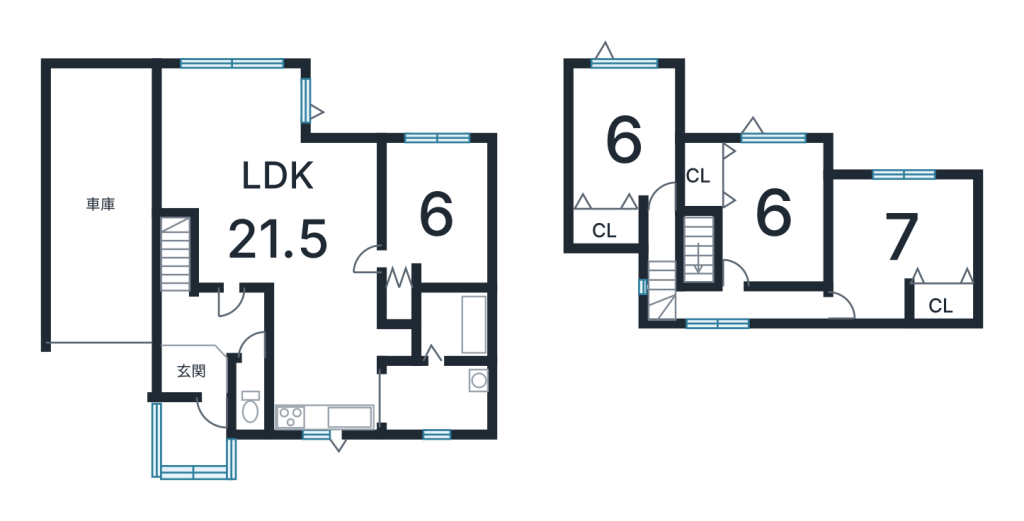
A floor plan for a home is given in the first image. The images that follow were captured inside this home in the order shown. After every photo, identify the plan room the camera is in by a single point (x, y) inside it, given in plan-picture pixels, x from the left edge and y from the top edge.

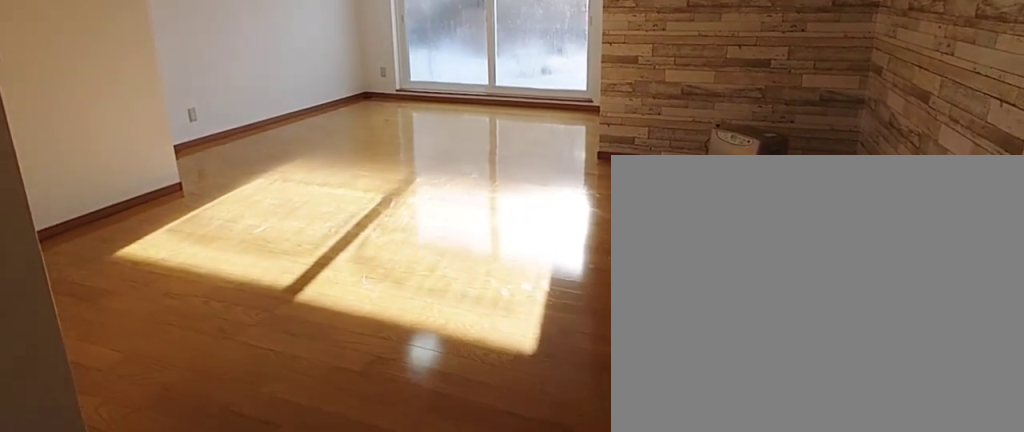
(289, 207)
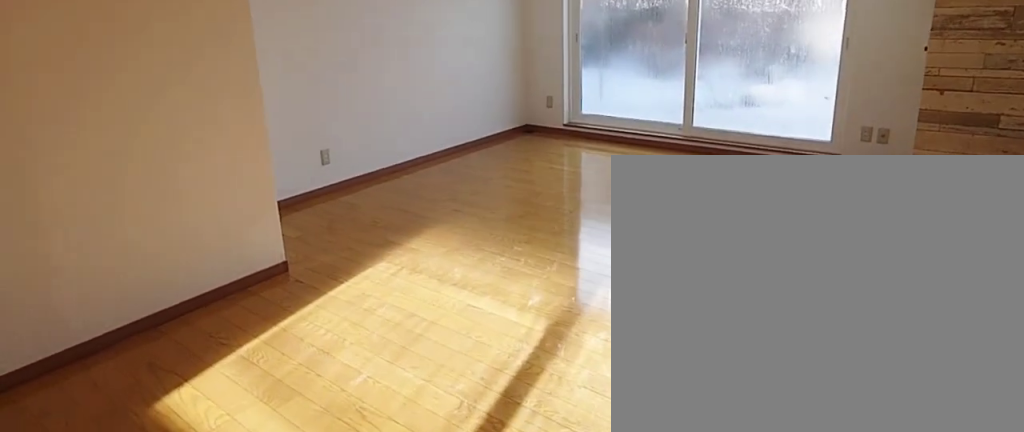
(289, 207)
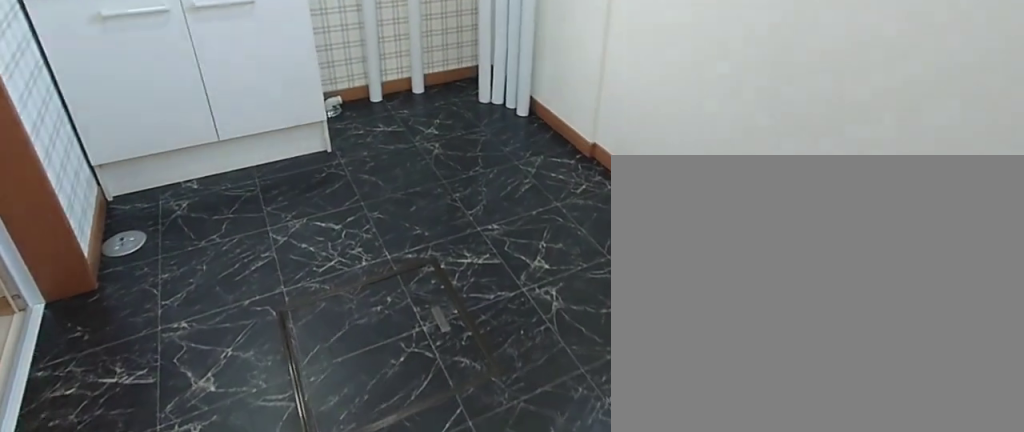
(437, 397)
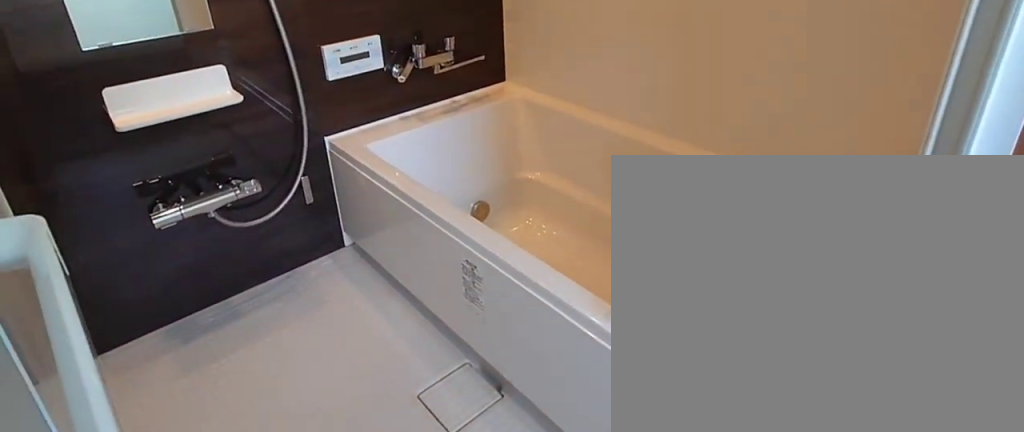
(437, 397)
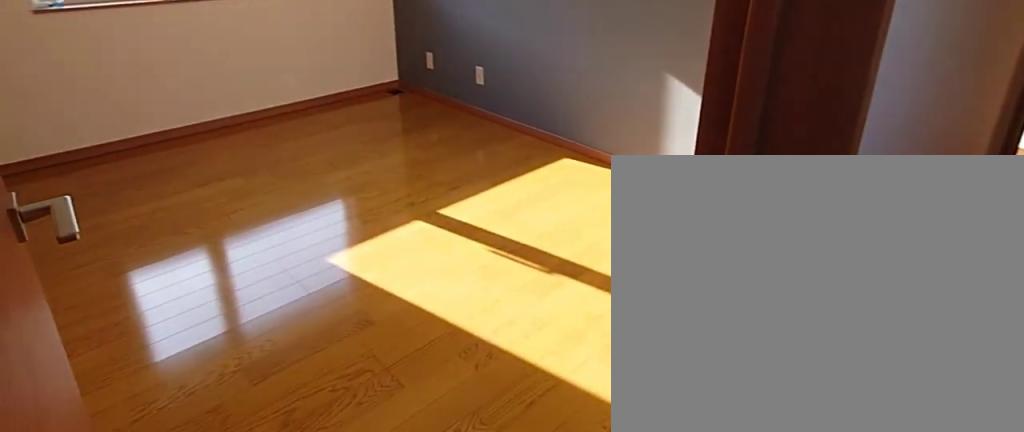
(777, 209)
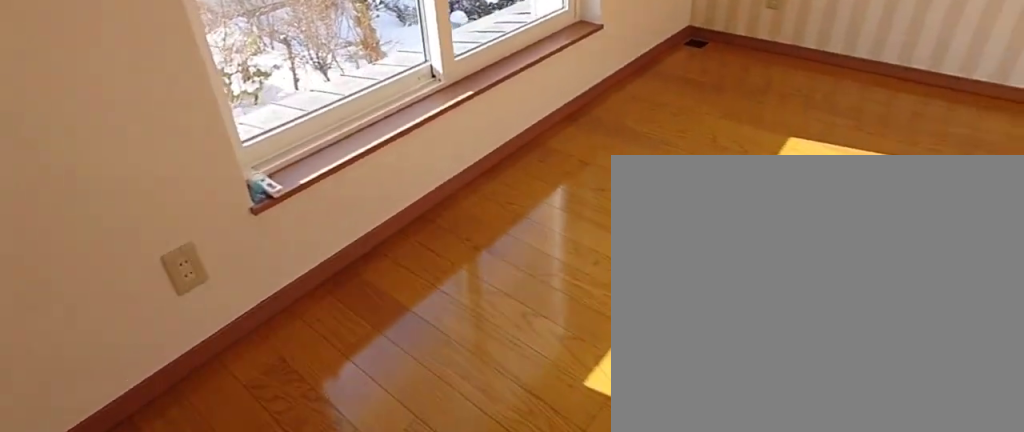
(902, 234)
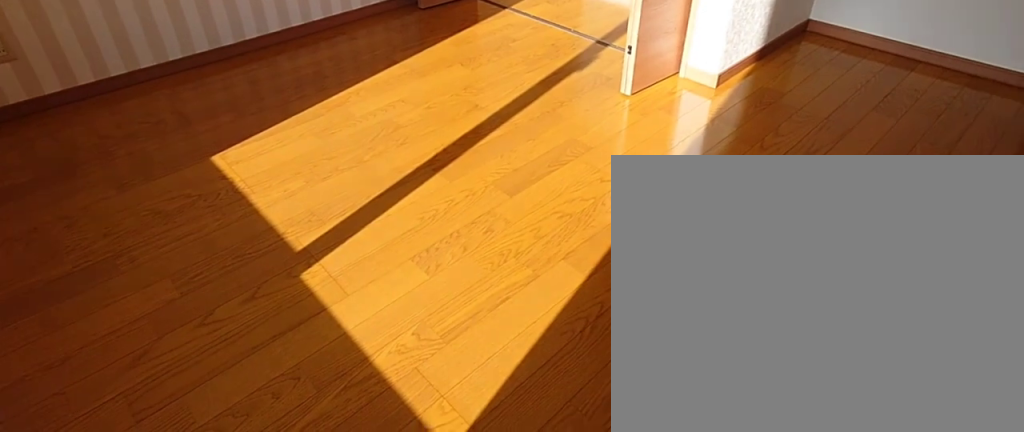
(902, 234)
